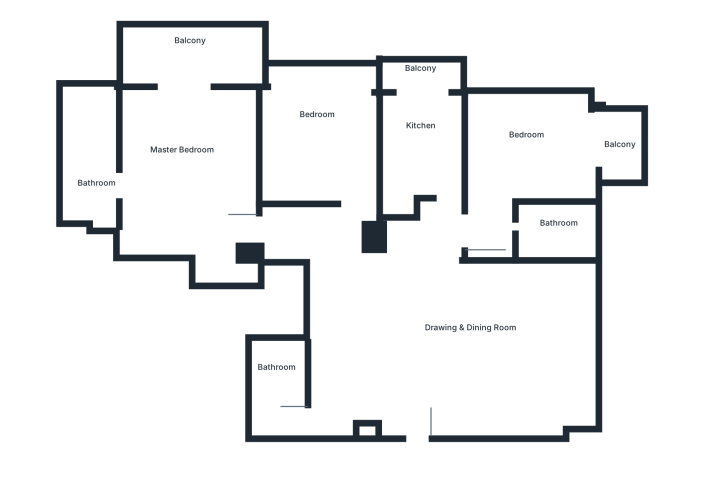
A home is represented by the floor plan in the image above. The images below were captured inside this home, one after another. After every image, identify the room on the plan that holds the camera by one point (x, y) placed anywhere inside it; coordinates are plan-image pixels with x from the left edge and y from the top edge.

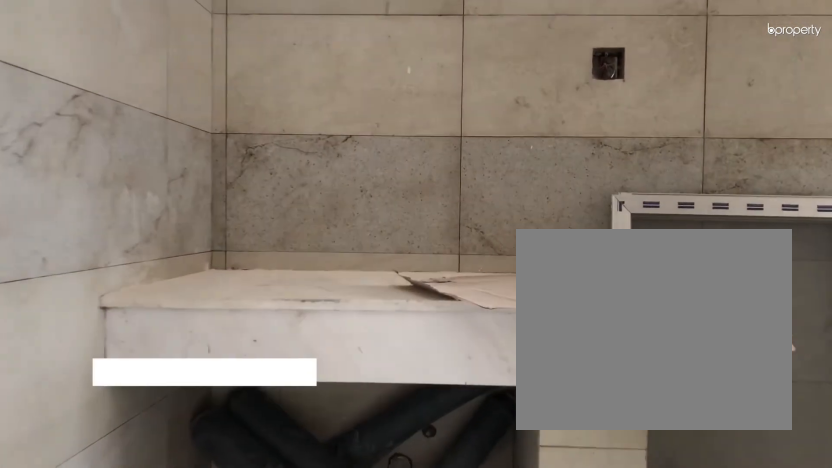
(90, 158)
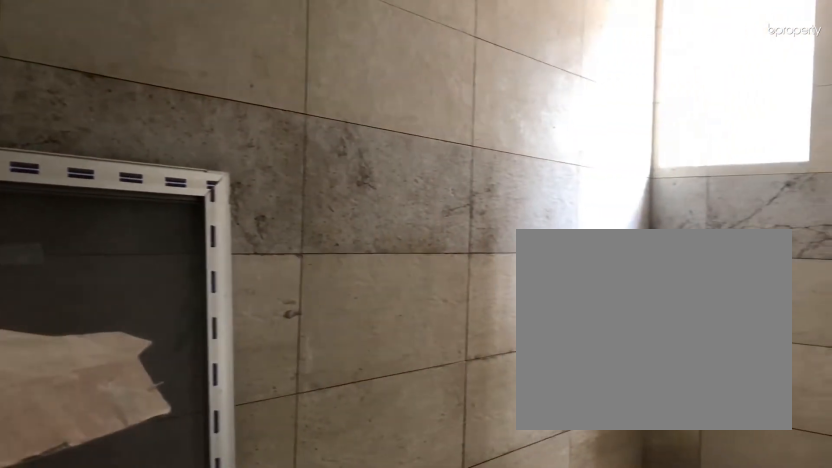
(90, 158)
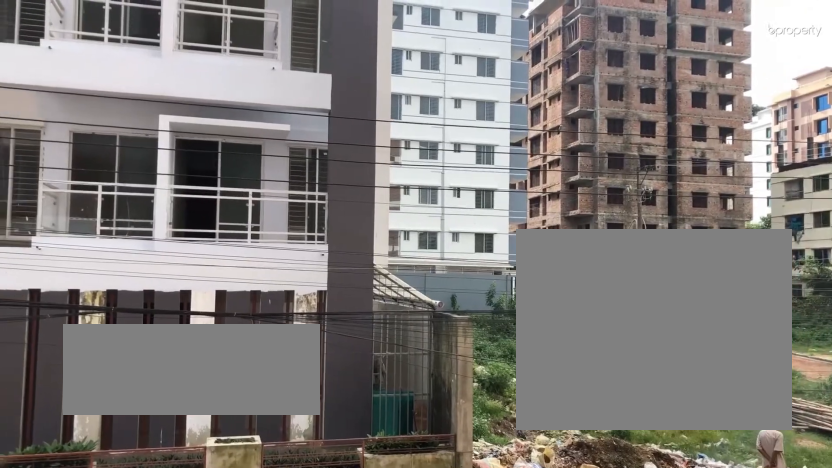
(194, 56)
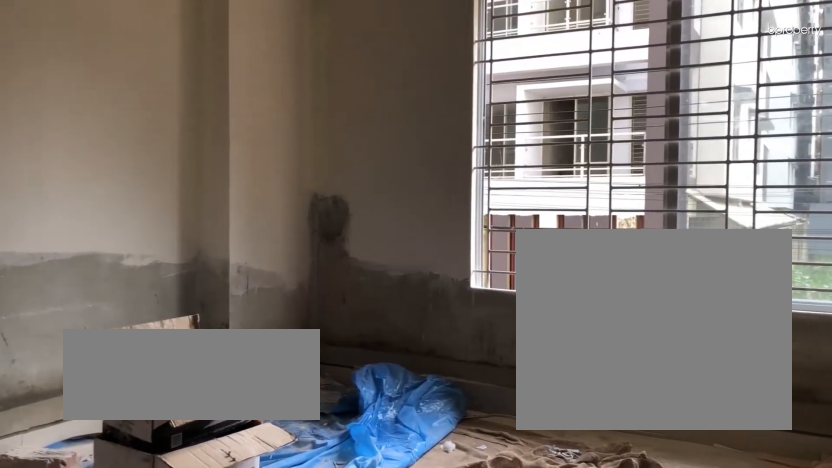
(319, 125)
